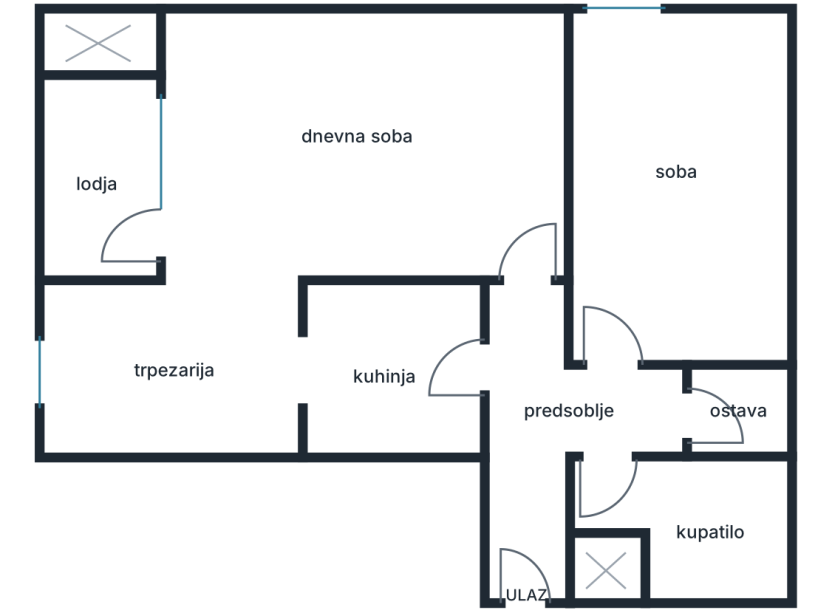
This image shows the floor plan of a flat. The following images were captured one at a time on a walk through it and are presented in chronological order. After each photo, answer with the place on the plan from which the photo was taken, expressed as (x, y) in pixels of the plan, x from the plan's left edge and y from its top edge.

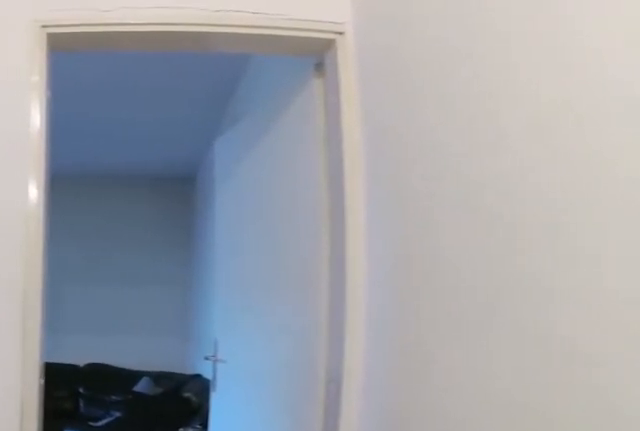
(536, 409)
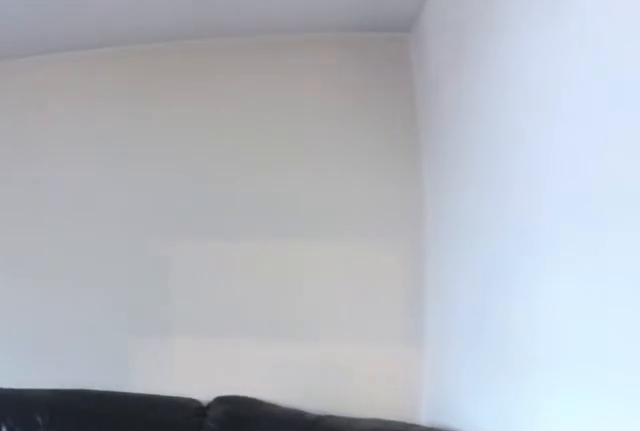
(537, 265)
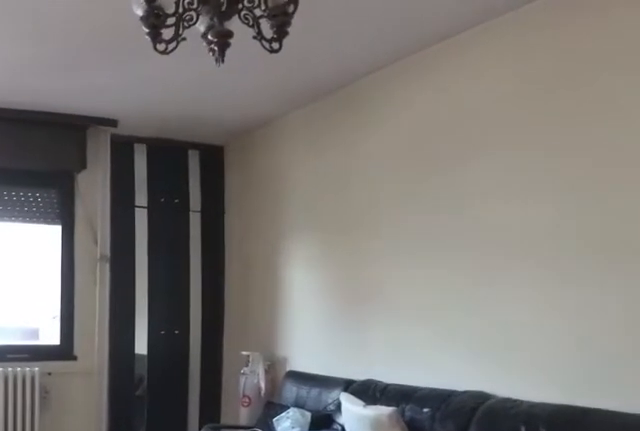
(467, 223)
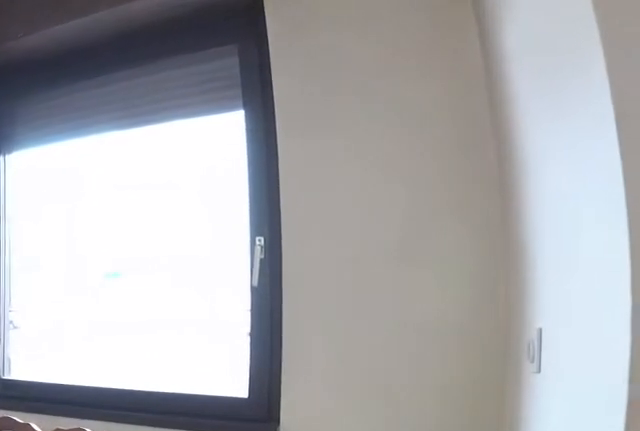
(201, 256)
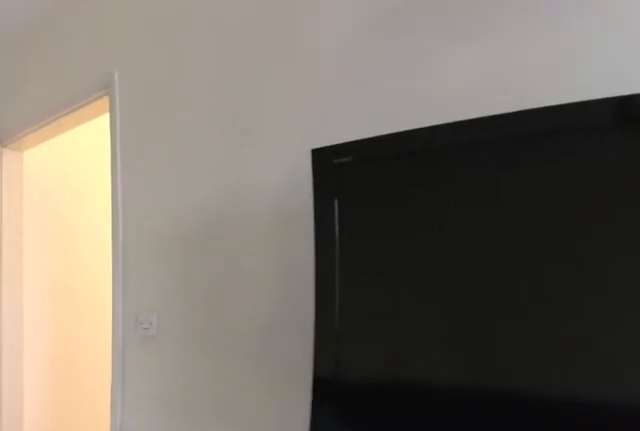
(361, 200)
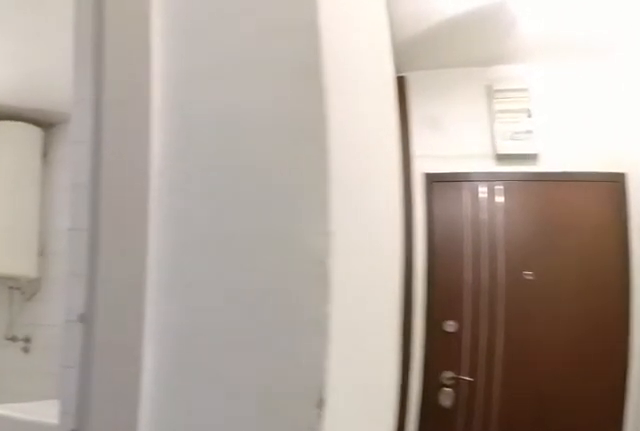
(496, 382)
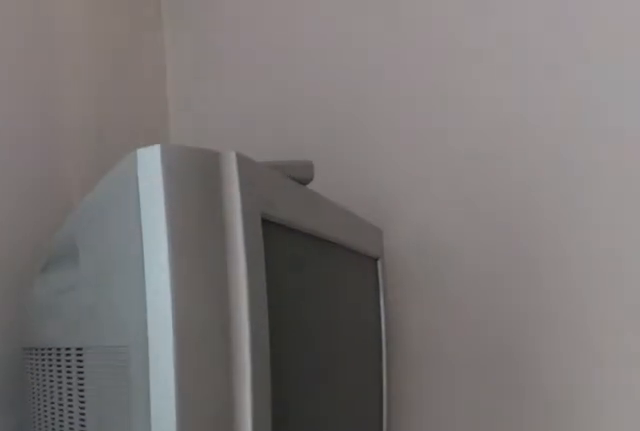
(615, 78)
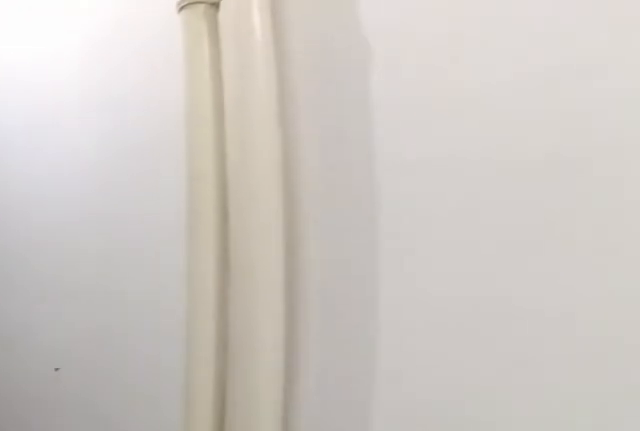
(519, 434)
